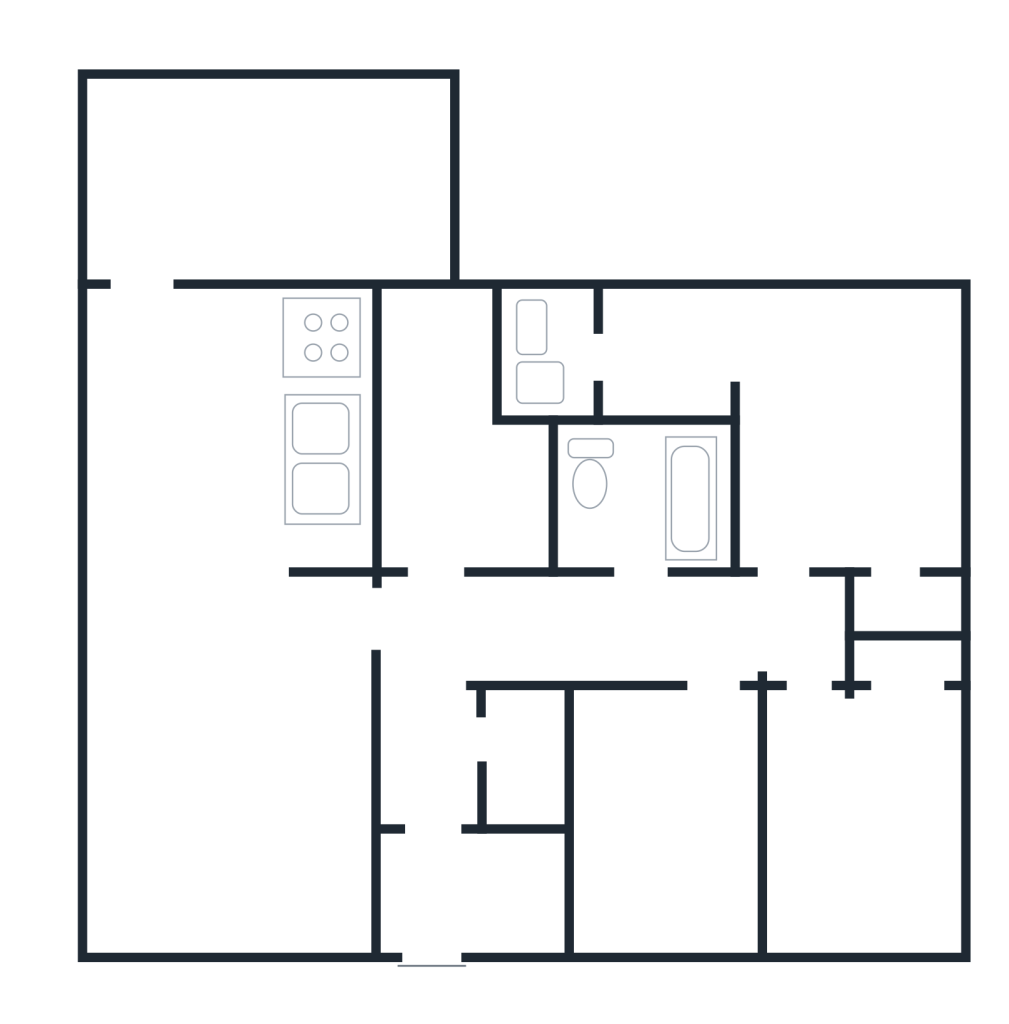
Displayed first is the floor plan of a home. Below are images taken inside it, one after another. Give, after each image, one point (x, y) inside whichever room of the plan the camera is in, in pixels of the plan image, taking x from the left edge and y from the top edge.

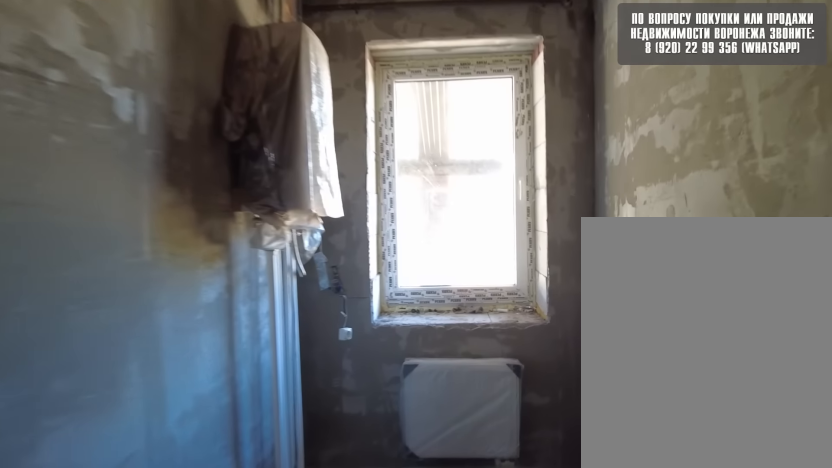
(472, 512)
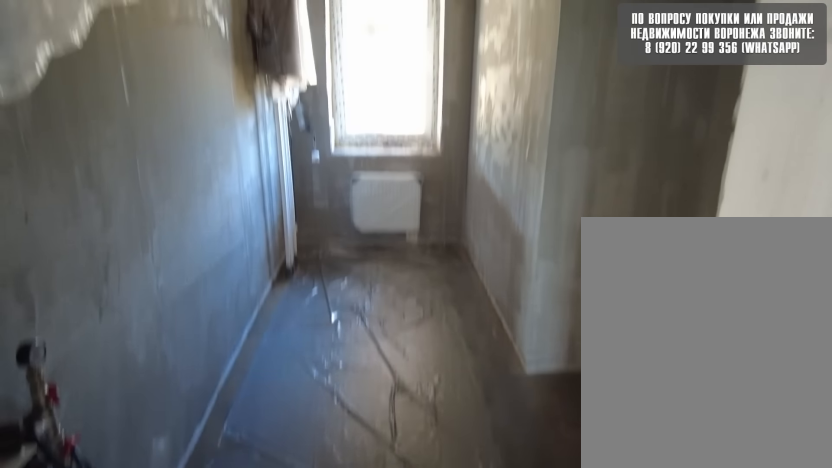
(474, 501)
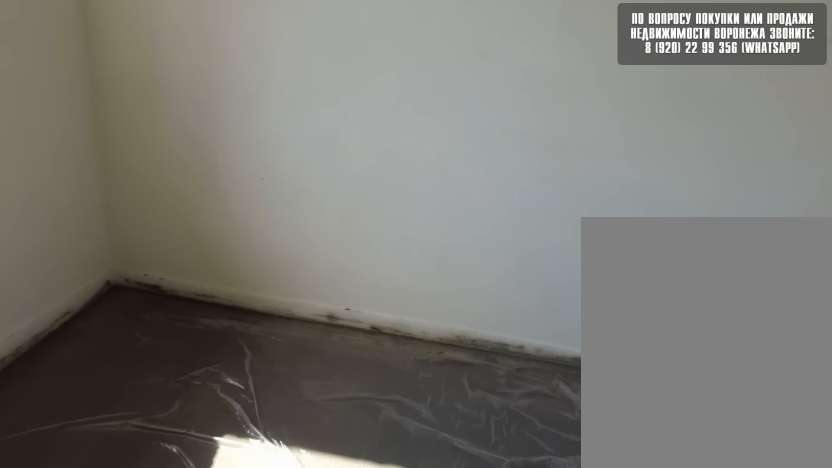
(697, 812)
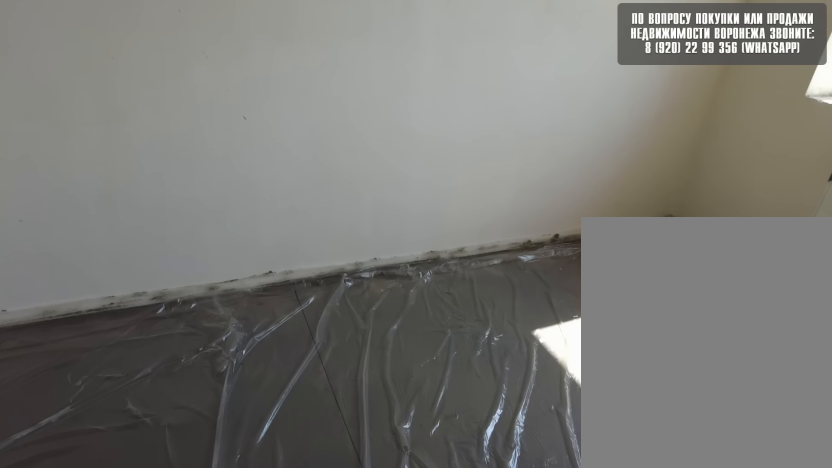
(838, 811)
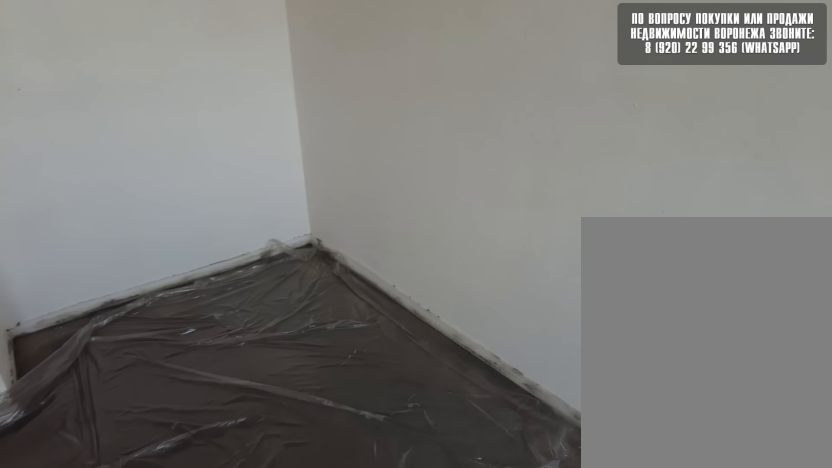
(837, 809)
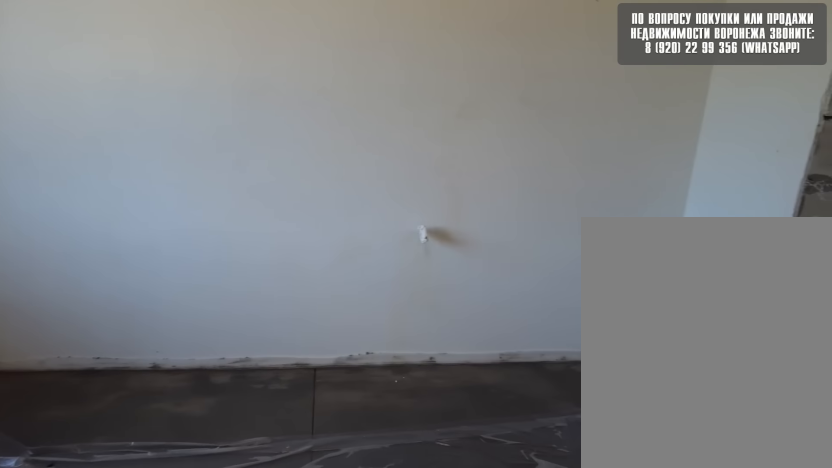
(832, 556)
